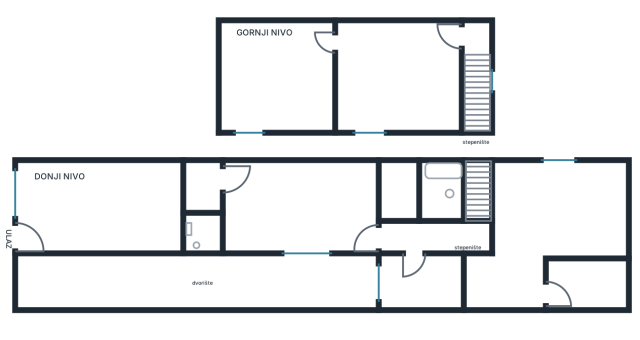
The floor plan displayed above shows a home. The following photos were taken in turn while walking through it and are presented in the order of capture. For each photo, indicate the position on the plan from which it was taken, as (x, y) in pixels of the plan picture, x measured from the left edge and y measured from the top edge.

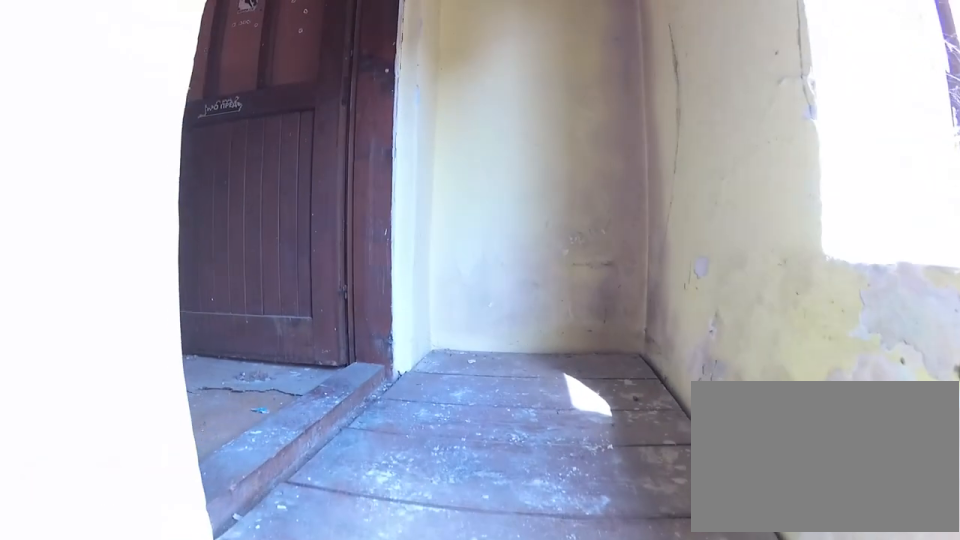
(476, 126)
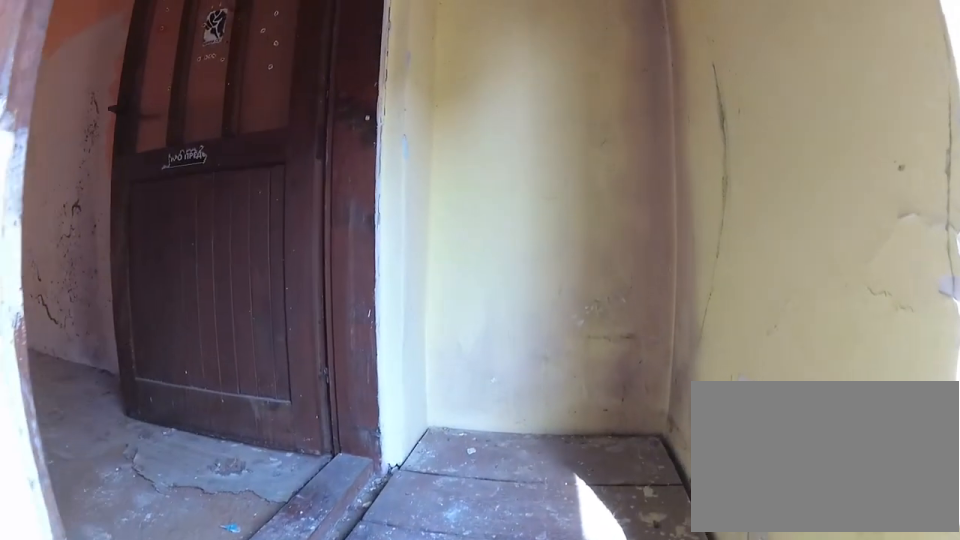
(476, 98)
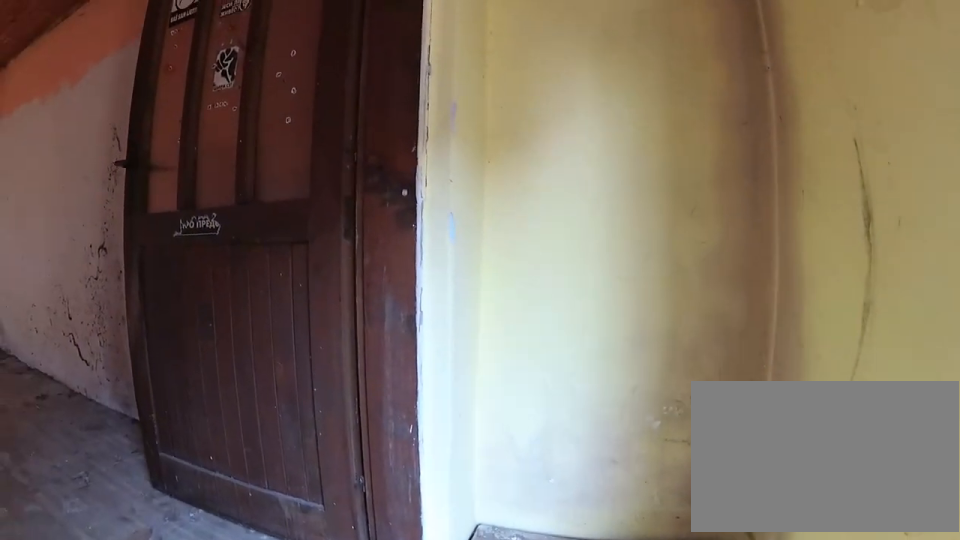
(477, 76)
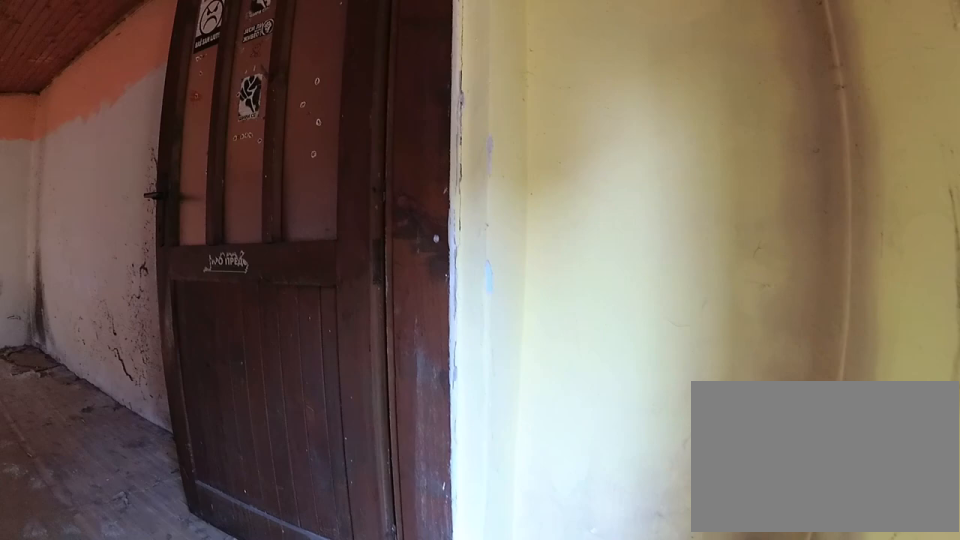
(481, 70)
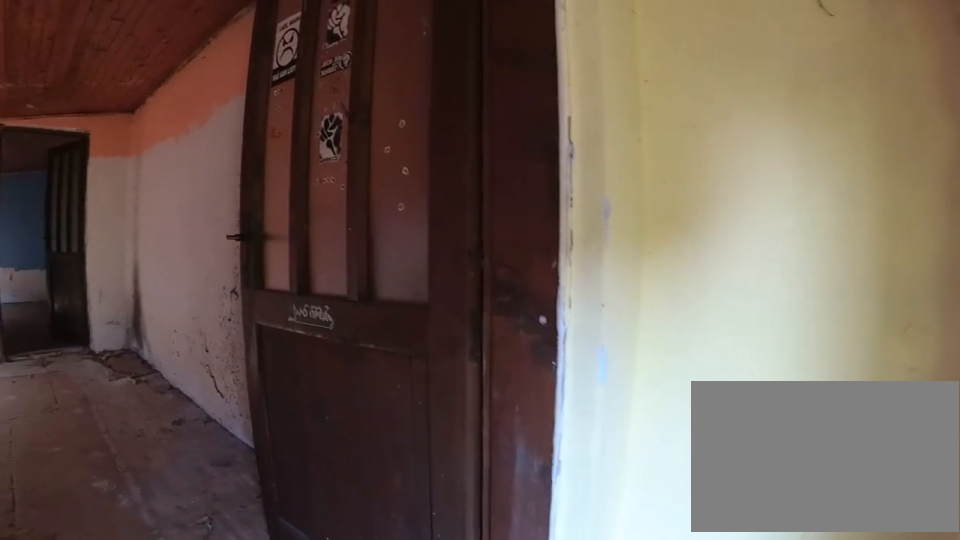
(484, 63)
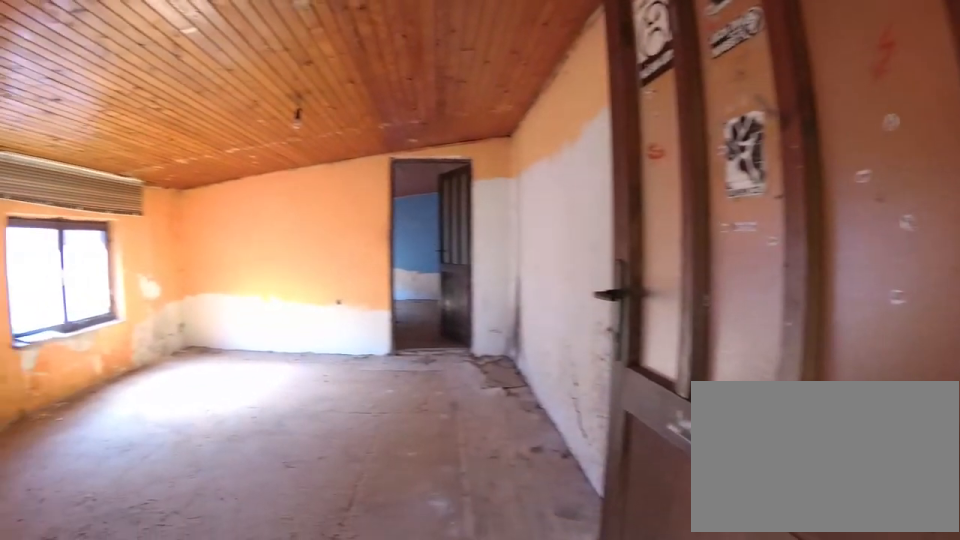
(481, 42)
